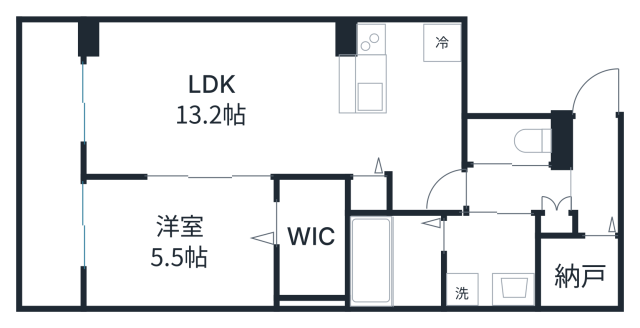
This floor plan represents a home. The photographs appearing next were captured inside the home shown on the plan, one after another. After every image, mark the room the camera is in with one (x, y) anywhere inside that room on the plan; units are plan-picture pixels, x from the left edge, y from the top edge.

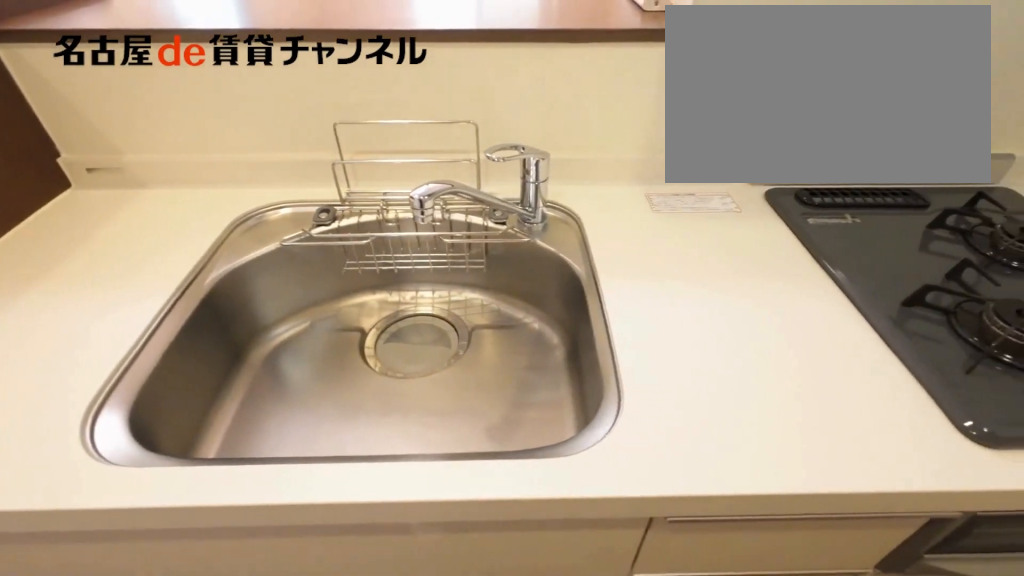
(365, 74)
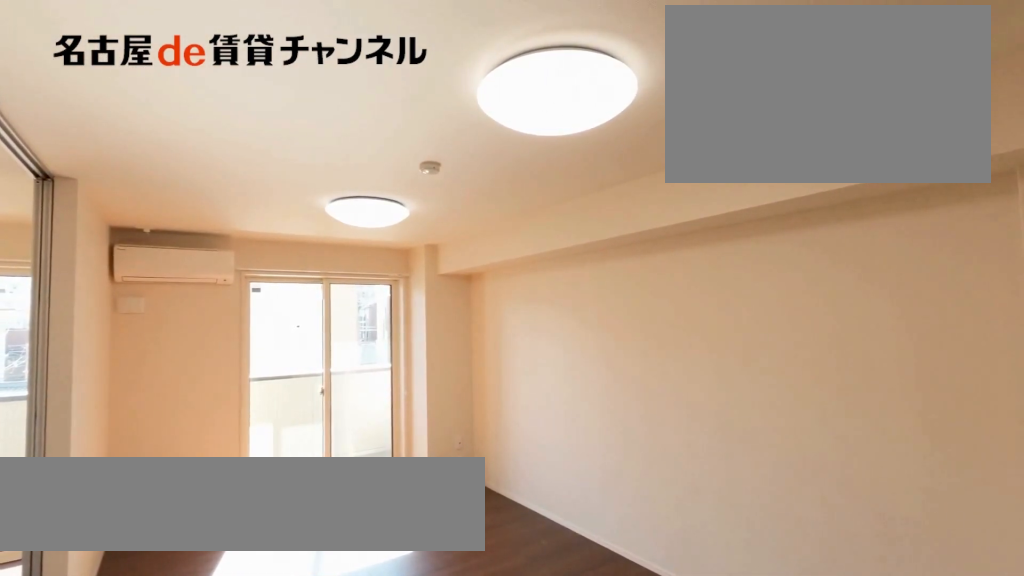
(247, 105)
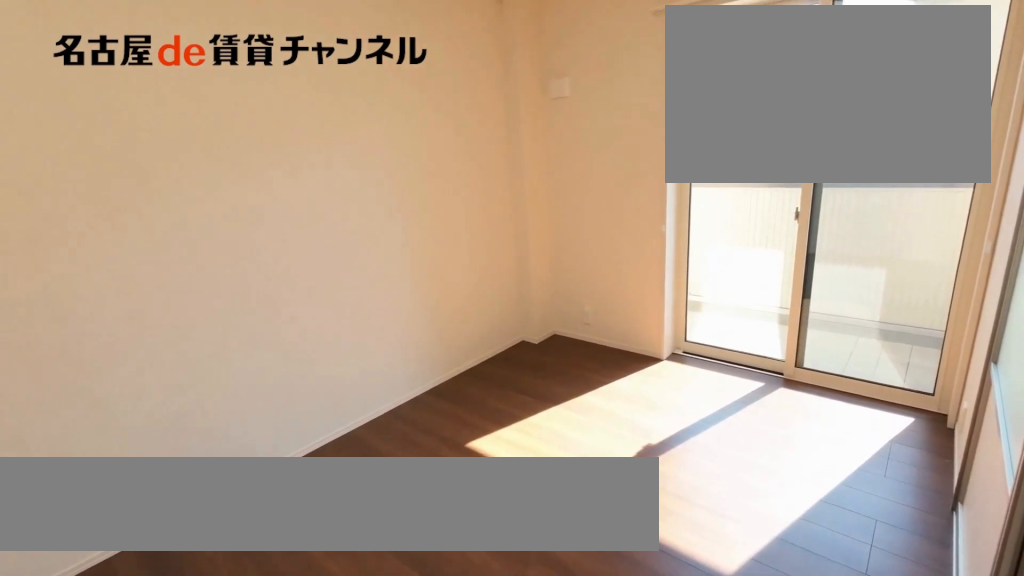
(176, 241)
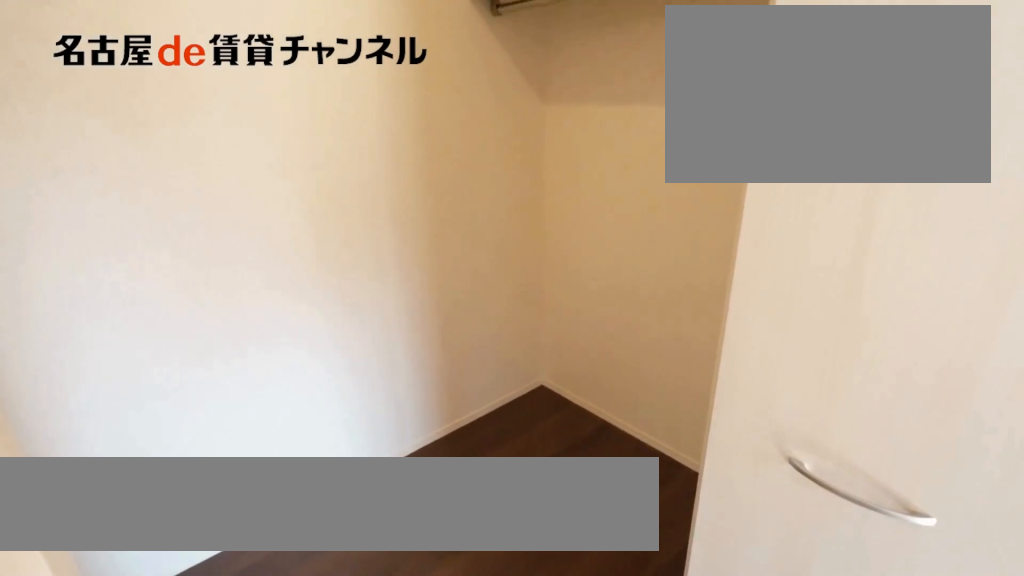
(309, 239)
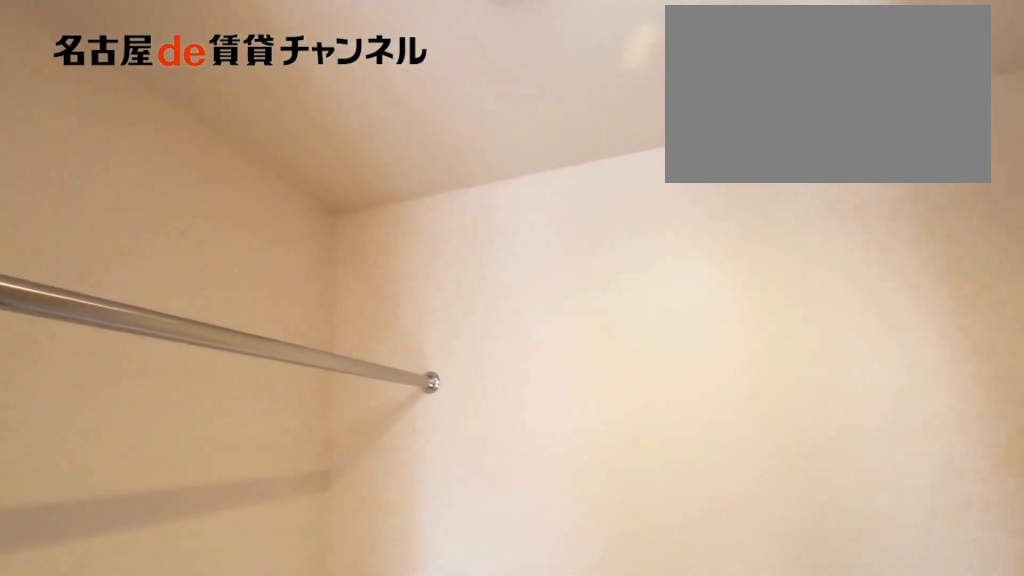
(309, 239)
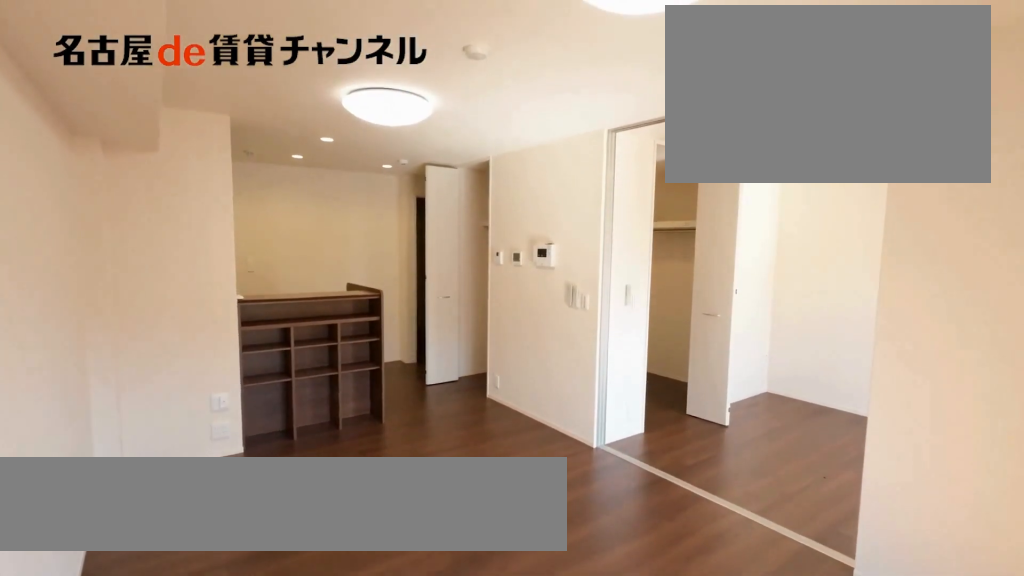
(243, 106)
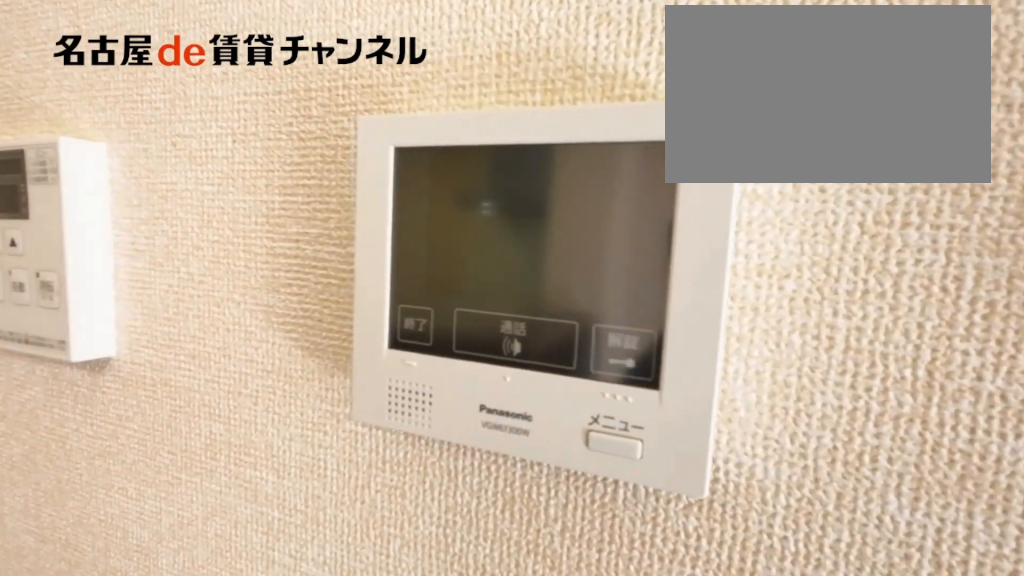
(243, 106)
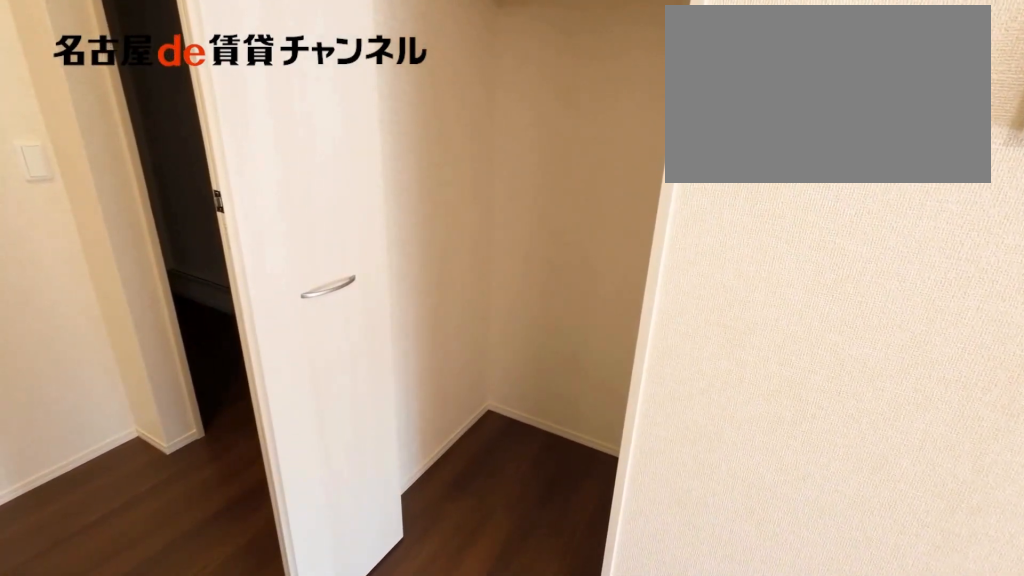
(368, 194)
